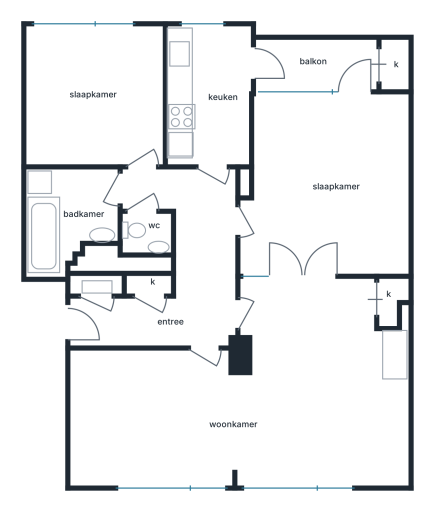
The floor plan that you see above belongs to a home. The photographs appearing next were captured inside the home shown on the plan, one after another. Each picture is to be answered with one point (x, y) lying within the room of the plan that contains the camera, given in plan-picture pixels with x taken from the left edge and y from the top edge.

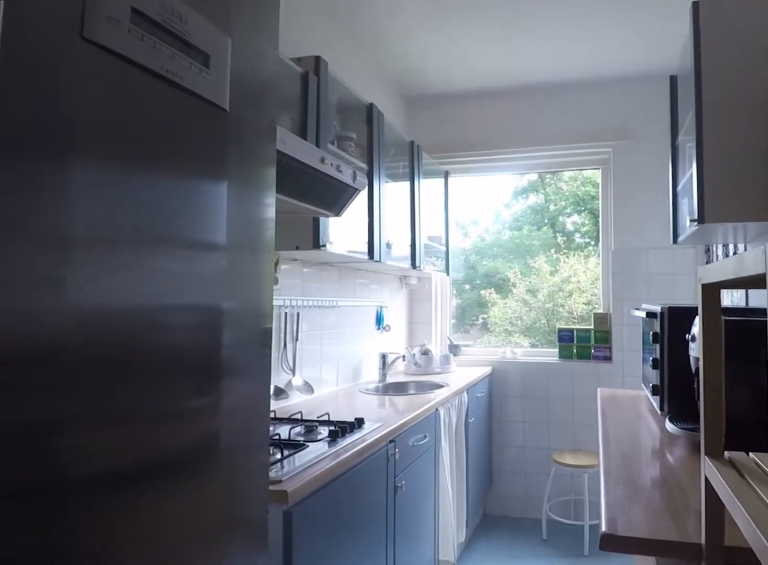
(182, 88)
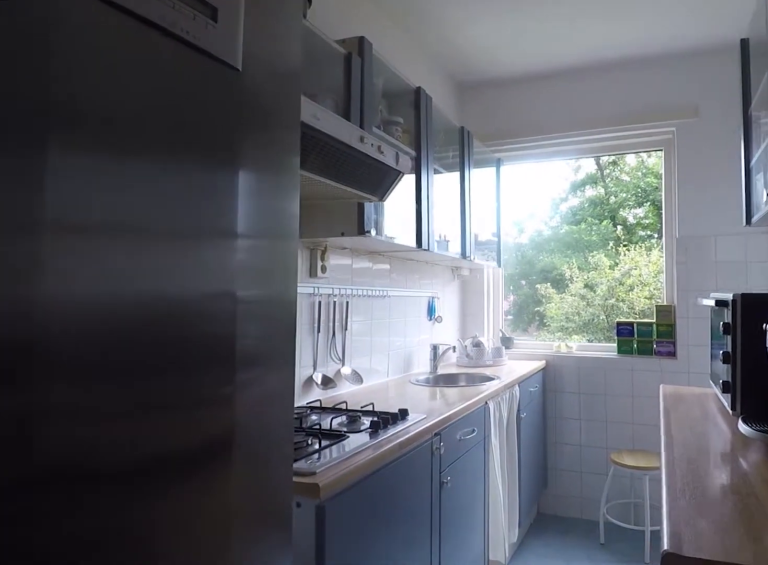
(182, 88)
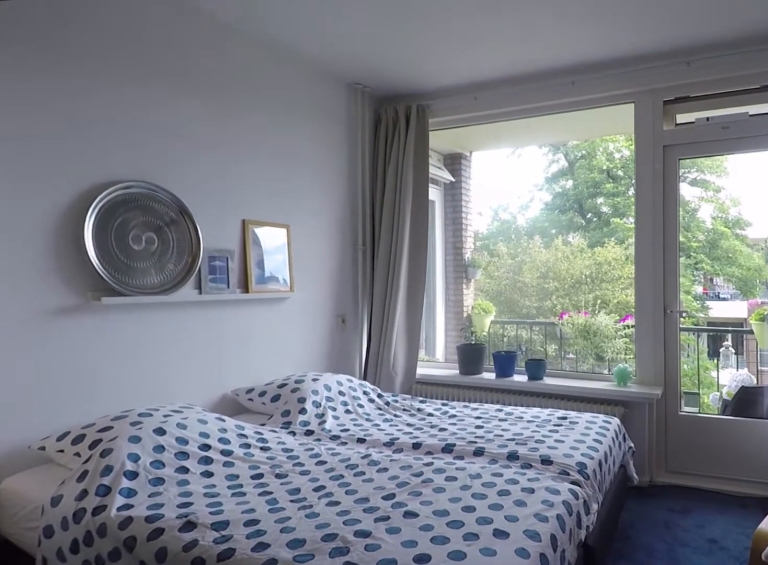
(327, 186)
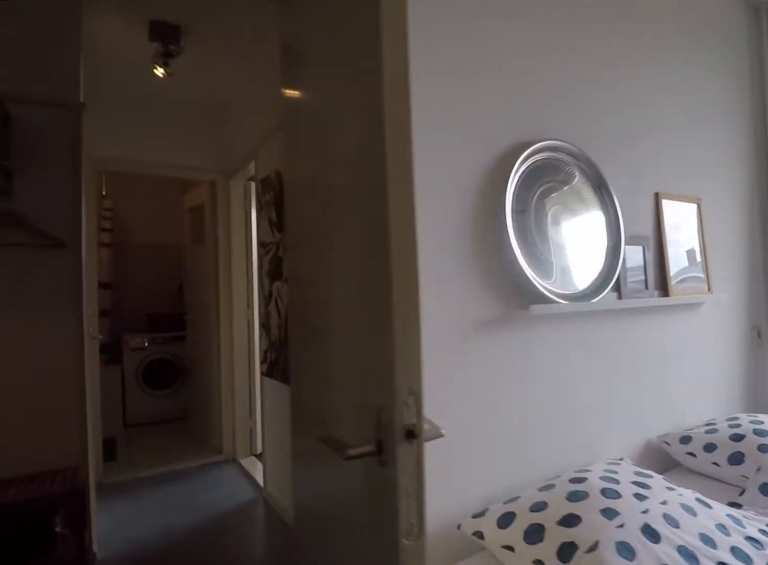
(327, 186)
